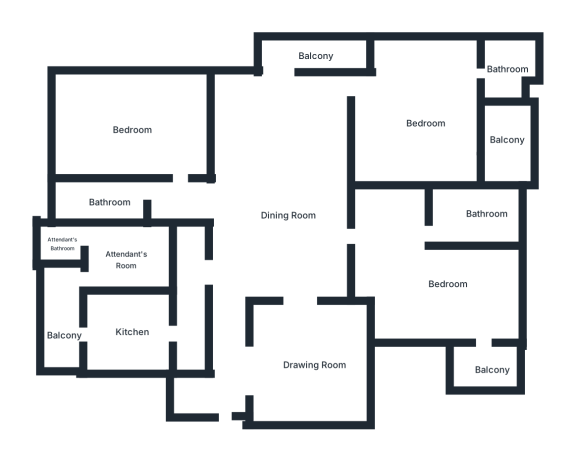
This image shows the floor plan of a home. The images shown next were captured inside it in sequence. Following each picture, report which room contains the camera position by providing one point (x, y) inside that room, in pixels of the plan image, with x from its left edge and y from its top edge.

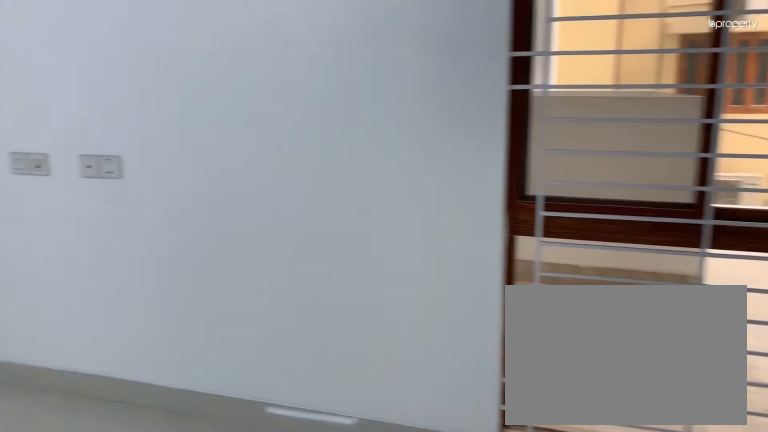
(315, 362)
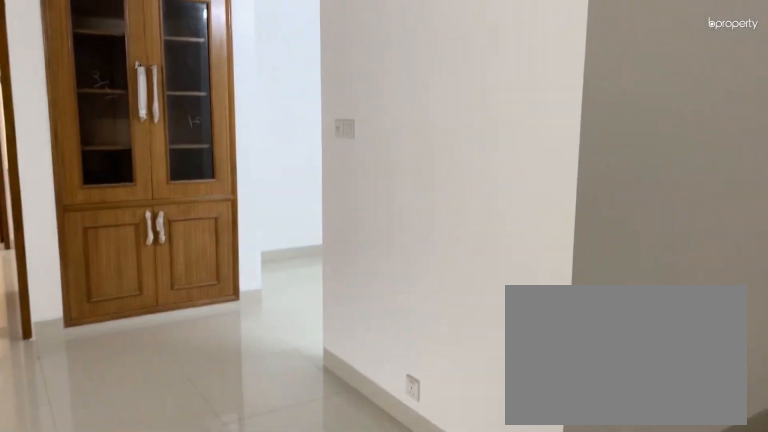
(292, 216)
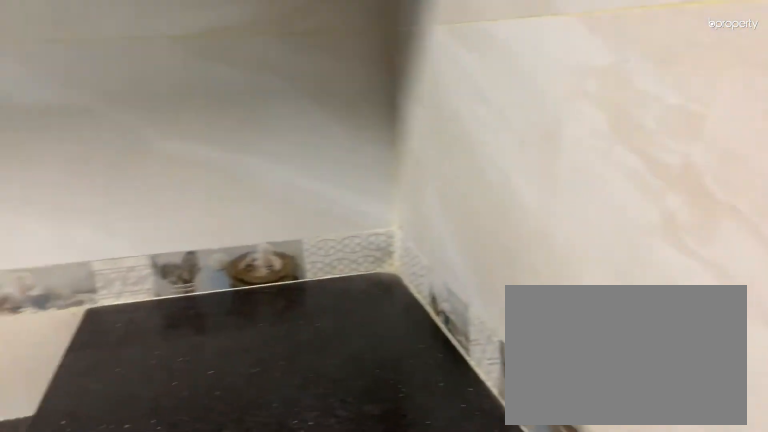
(132, 329)
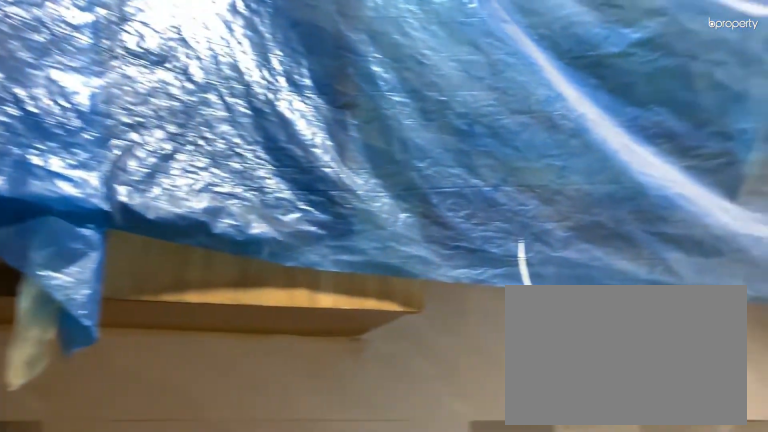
(133, 329)
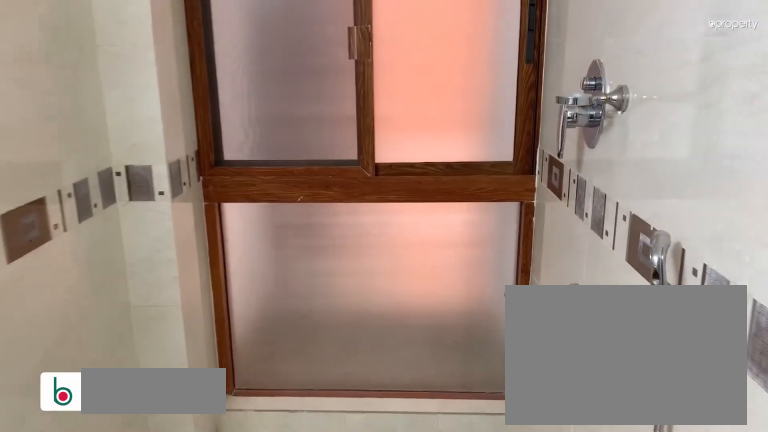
(106, 198)
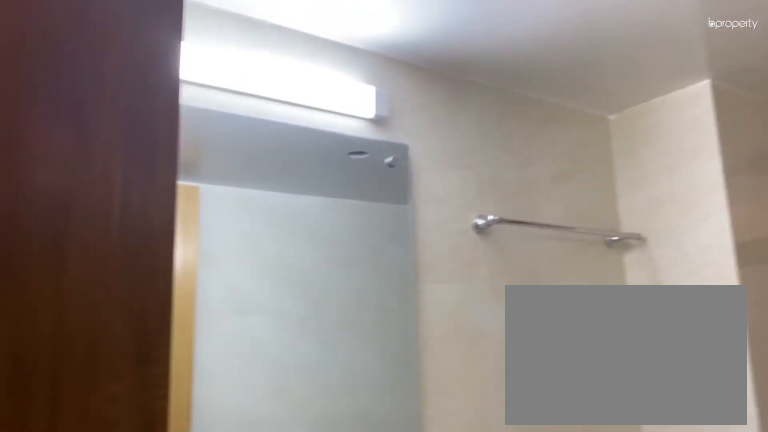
(106, 198)
